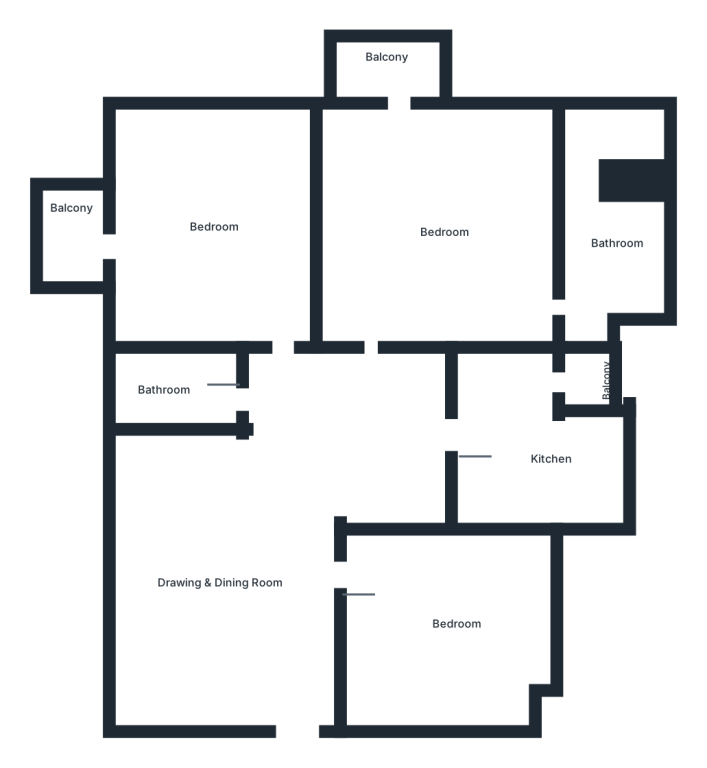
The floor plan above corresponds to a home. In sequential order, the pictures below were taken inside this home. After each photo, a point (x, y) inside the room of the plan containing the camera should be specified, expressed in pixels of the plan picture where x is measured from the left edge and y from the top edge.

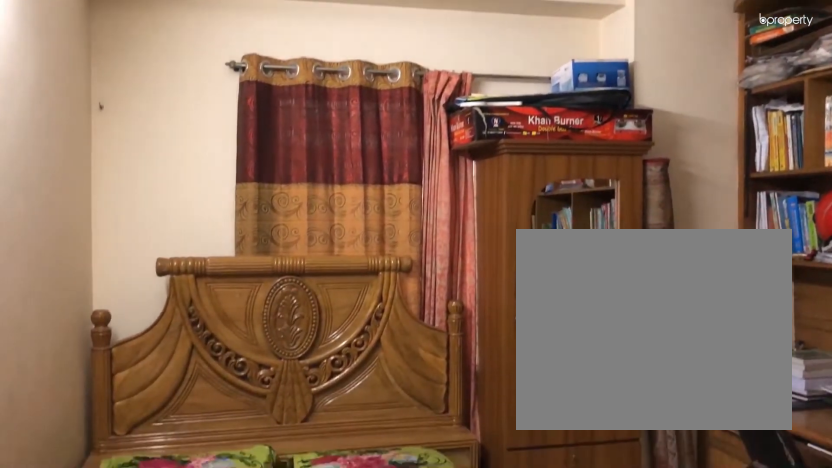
(445, 629)
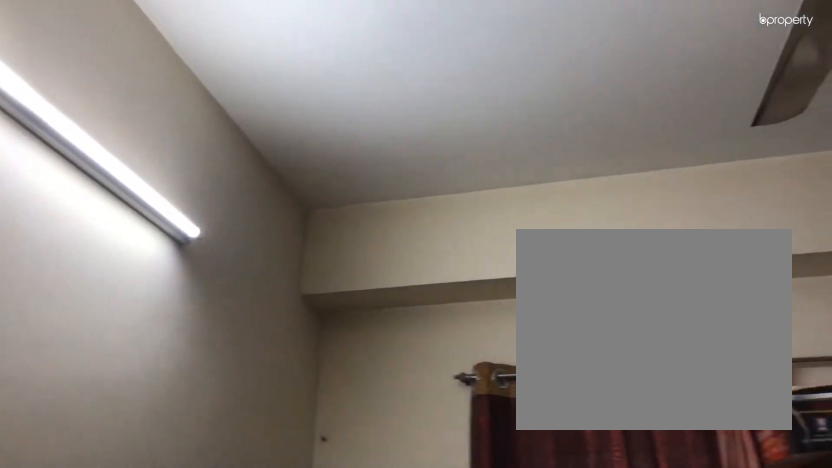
(445, 630)
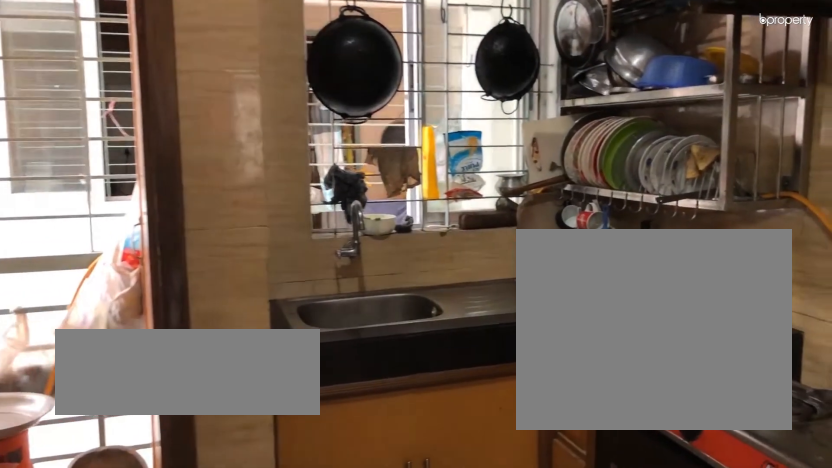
(506, 438)
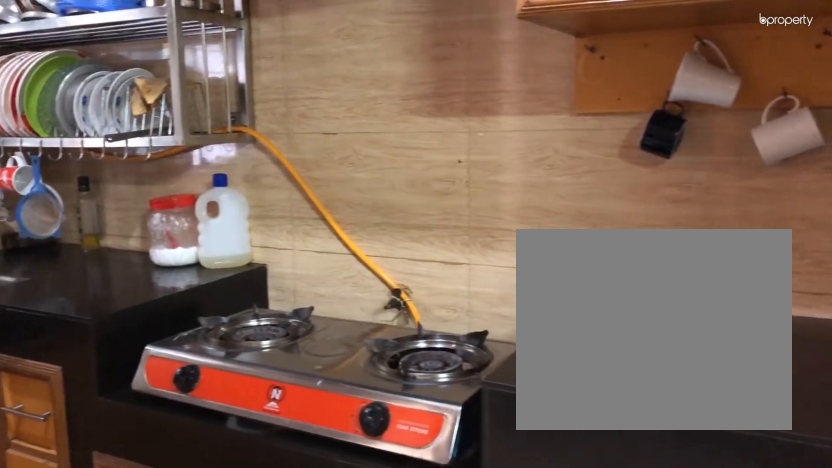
(508, 437)
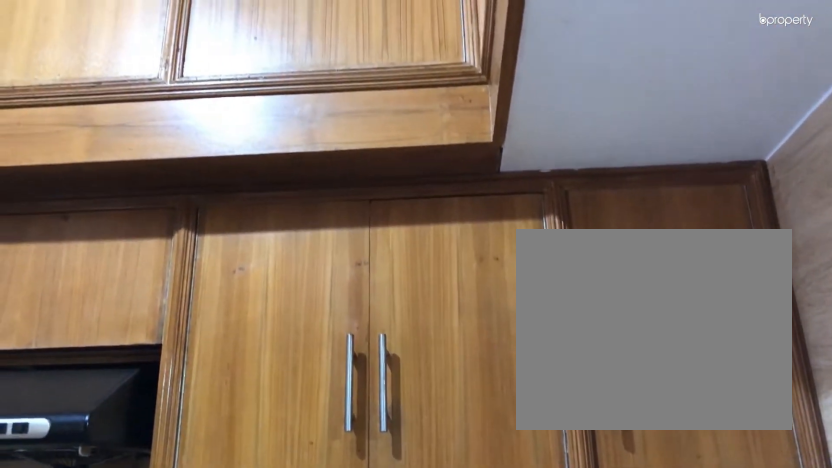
(508, 437)
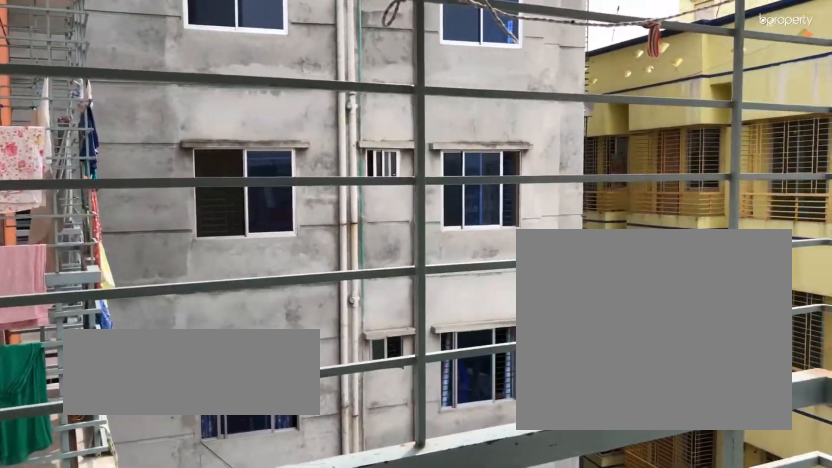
(77, 239)
